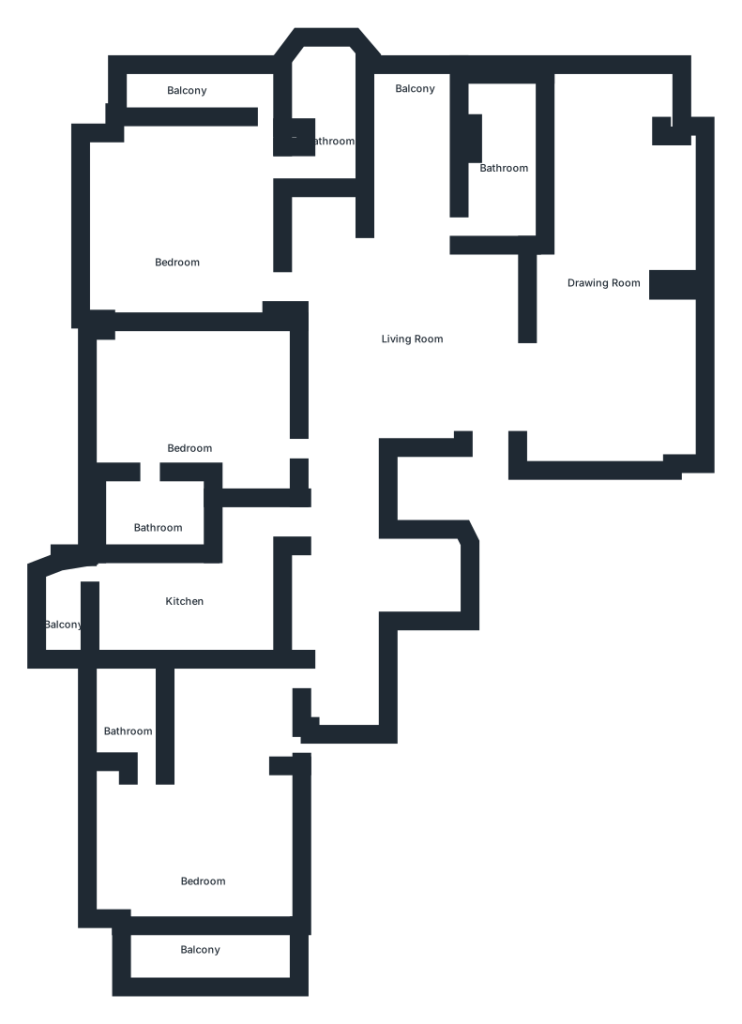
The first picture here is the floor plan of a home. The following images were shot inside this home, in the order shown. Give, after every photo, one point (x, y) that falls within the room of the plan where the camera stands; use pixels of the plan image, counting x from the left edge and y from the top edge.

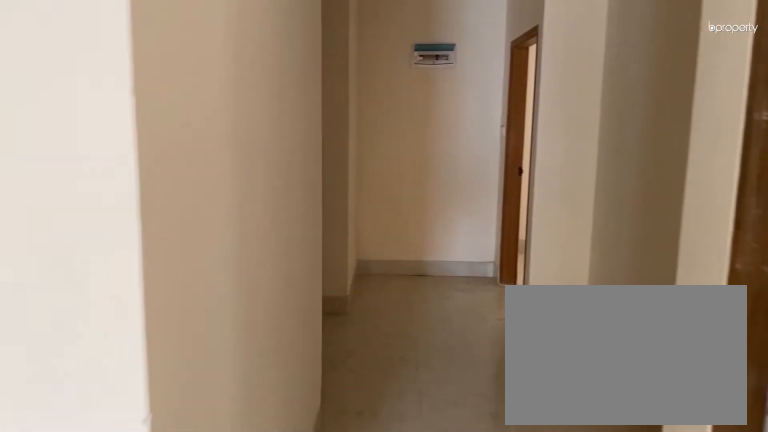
(419, 336)
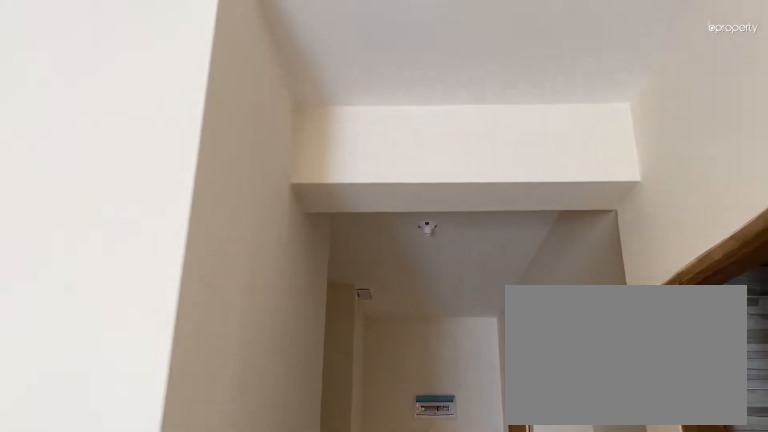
(419, 336)
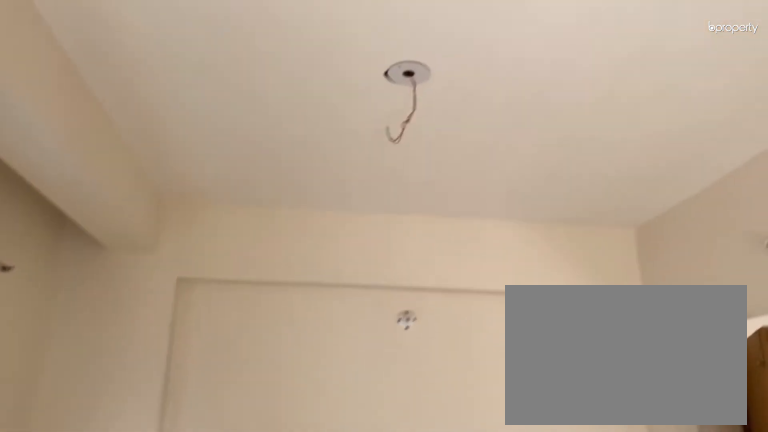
(602, 275)
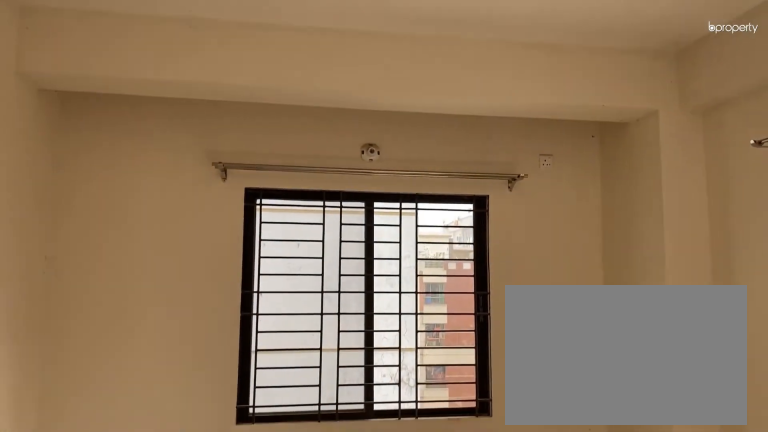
(182, 241)
